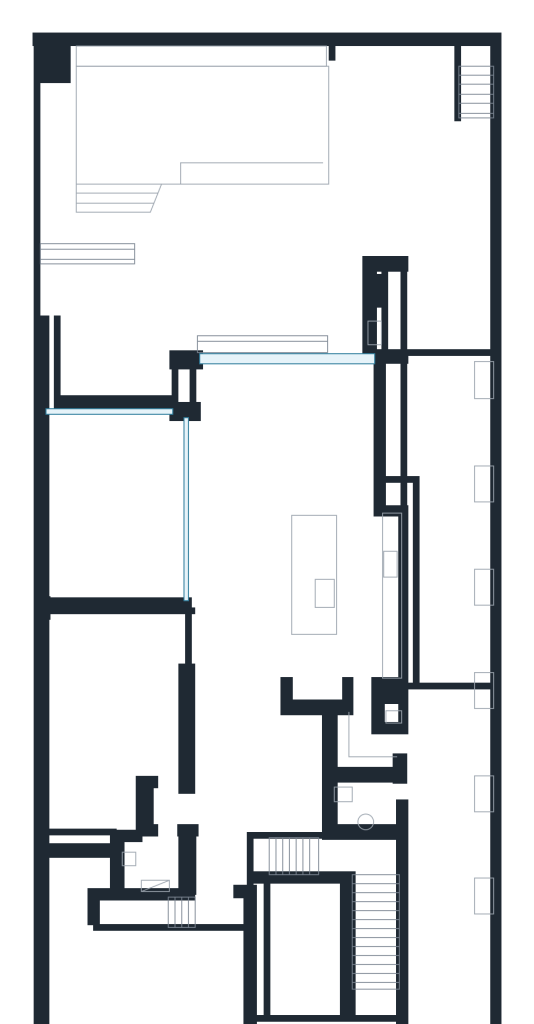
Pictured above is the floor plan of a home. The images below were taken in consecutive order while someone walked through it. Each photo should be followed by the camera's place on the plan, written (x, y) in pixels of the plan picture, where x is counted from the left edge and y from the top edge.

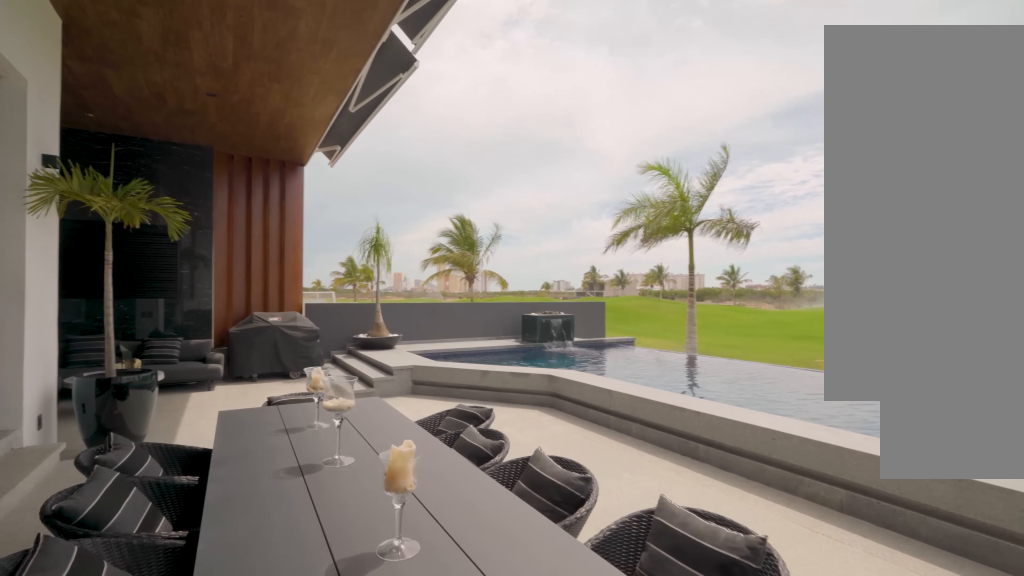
(345, 255)
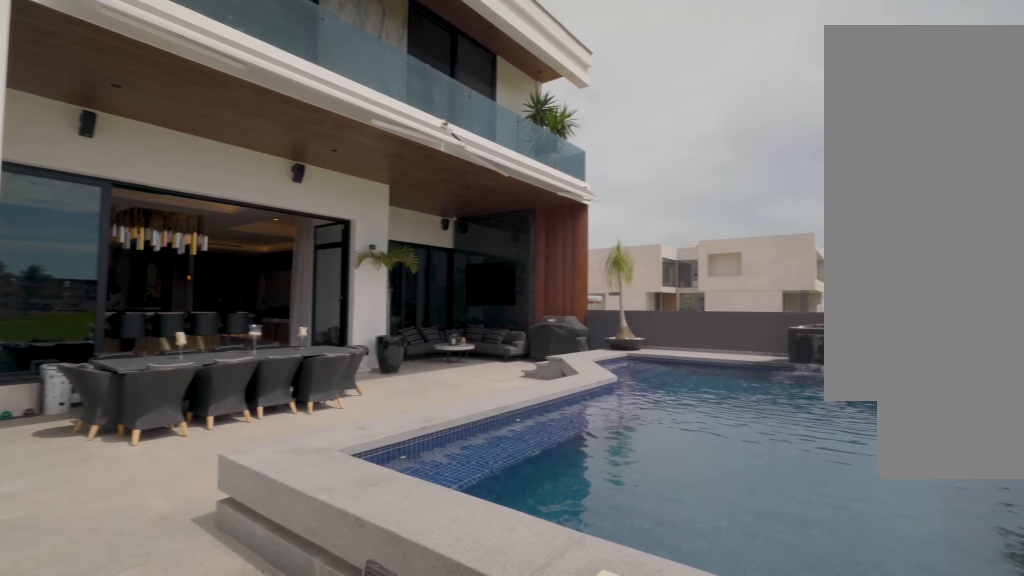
(369, 130)
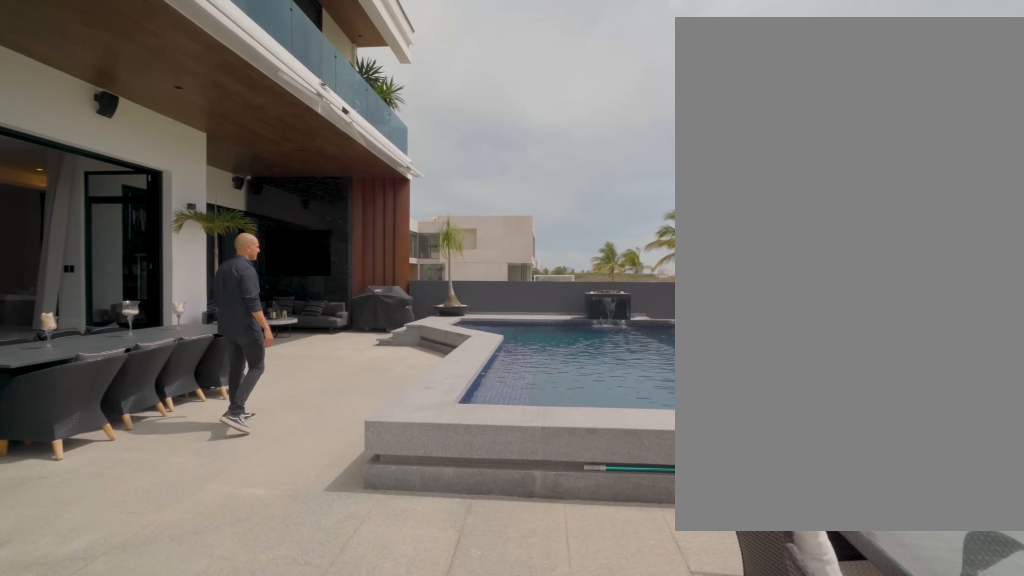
(348, 218)
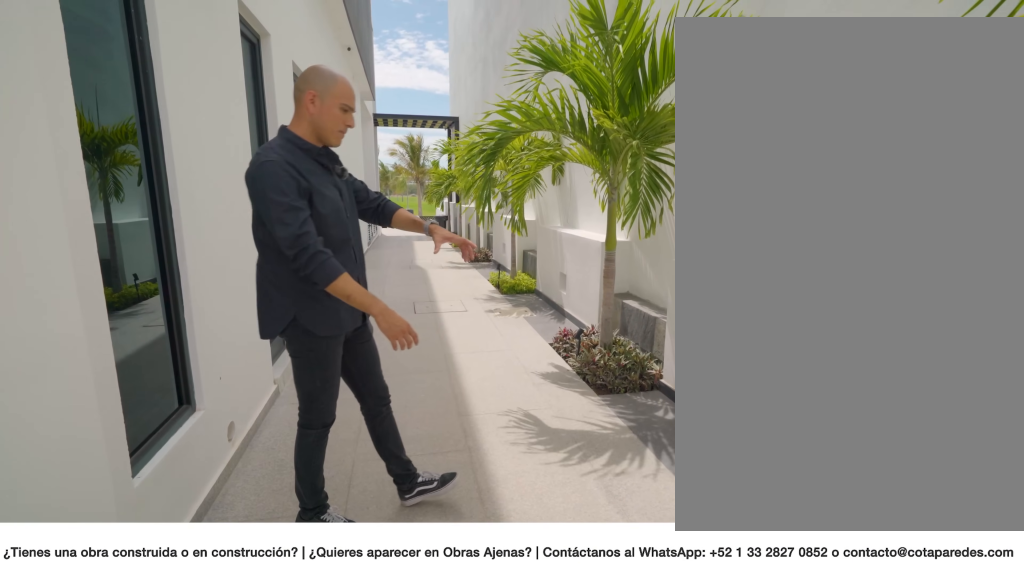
(442, 938)
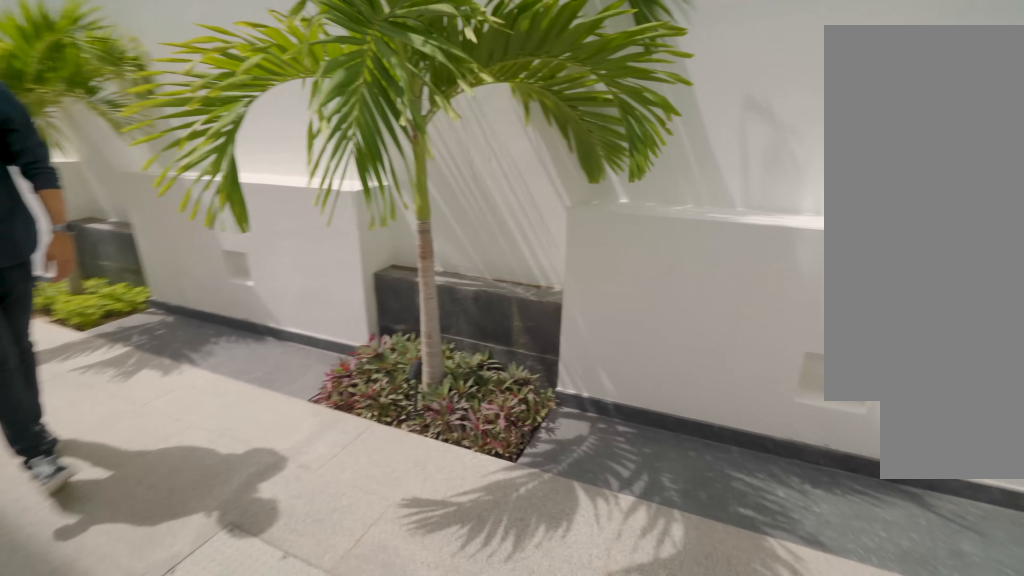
(451, 742)
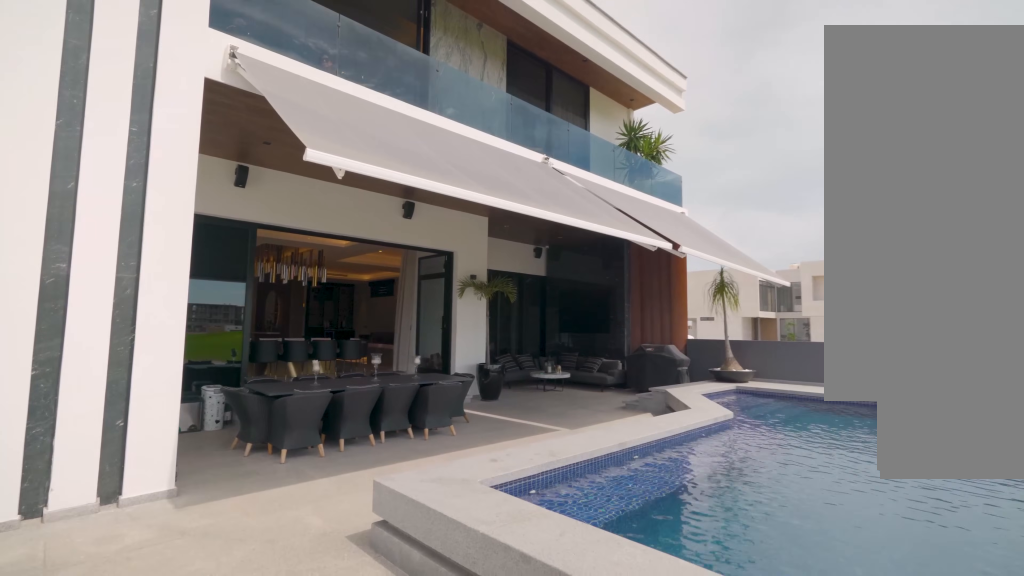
(372, 174)
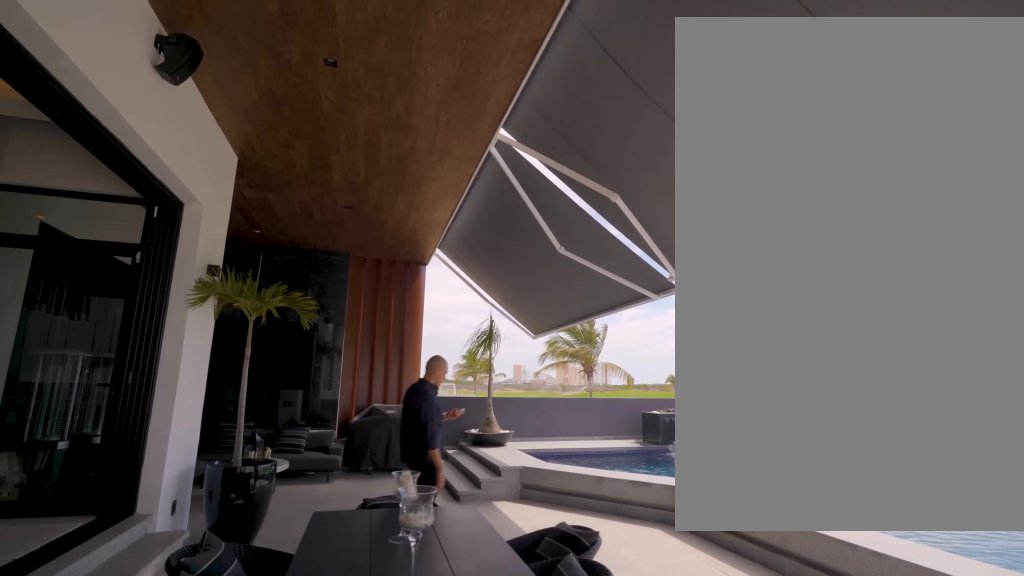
(357, 261)
